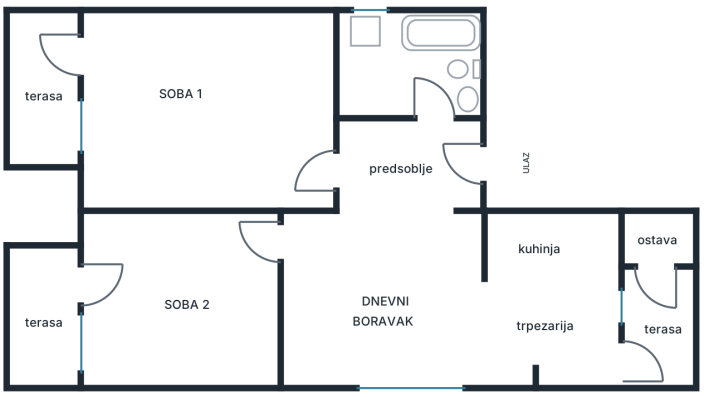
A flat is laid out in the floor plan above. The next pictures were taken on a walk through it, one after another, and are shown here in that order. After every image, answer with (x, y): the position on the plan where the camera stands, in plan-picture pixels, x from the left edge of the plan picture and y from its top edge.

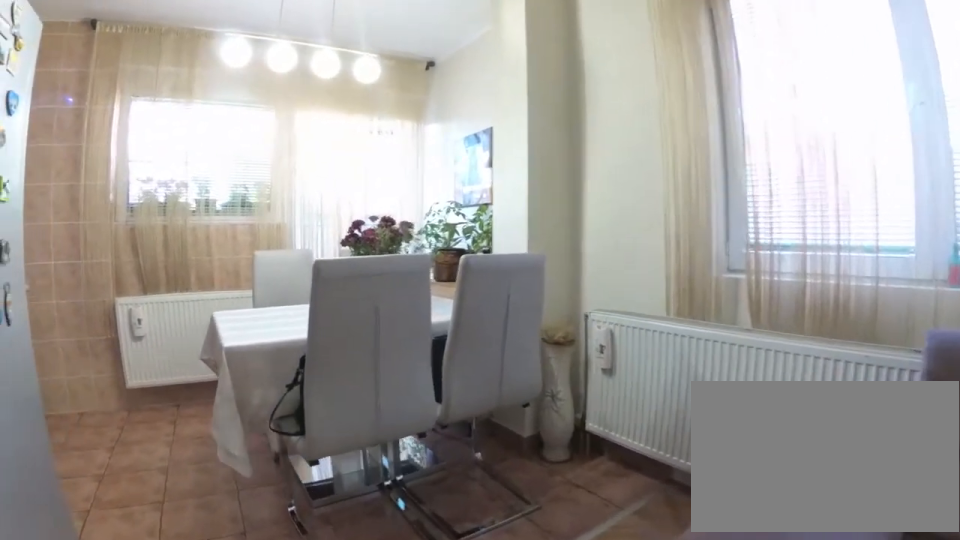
(408, 292)
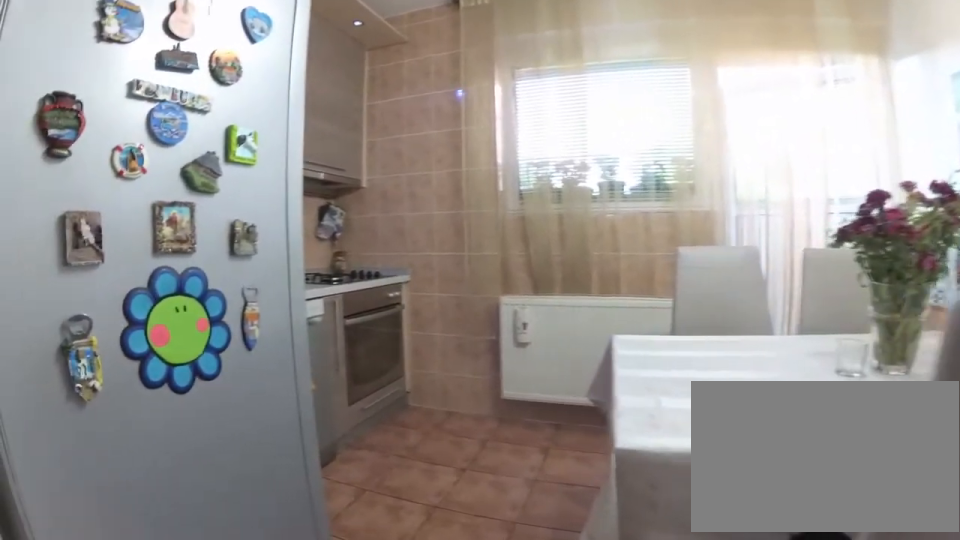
(454, 331)
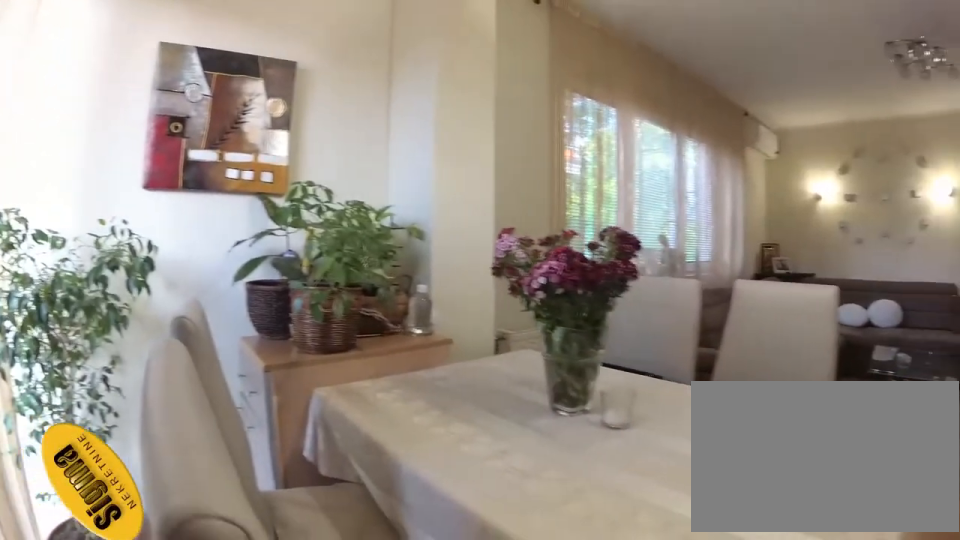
(588, 307)
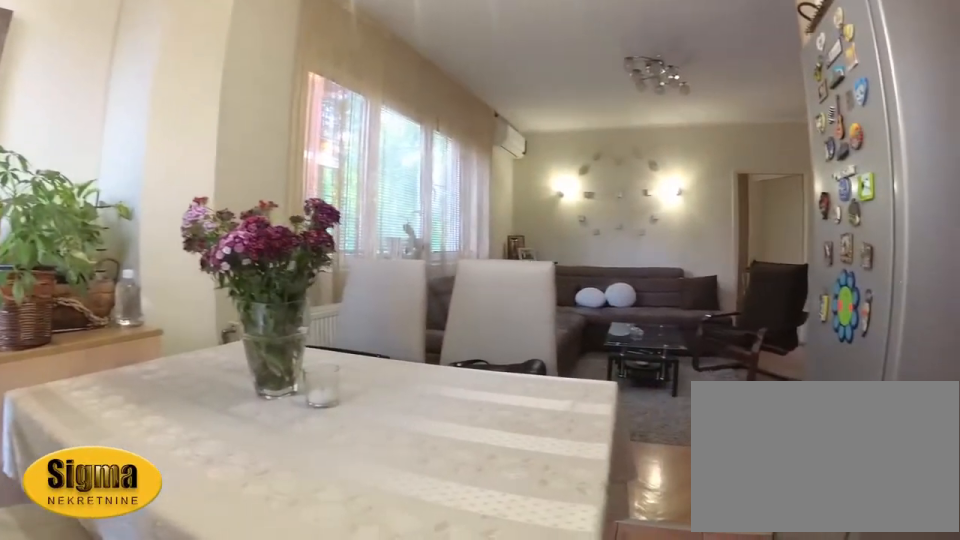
(596, 308)
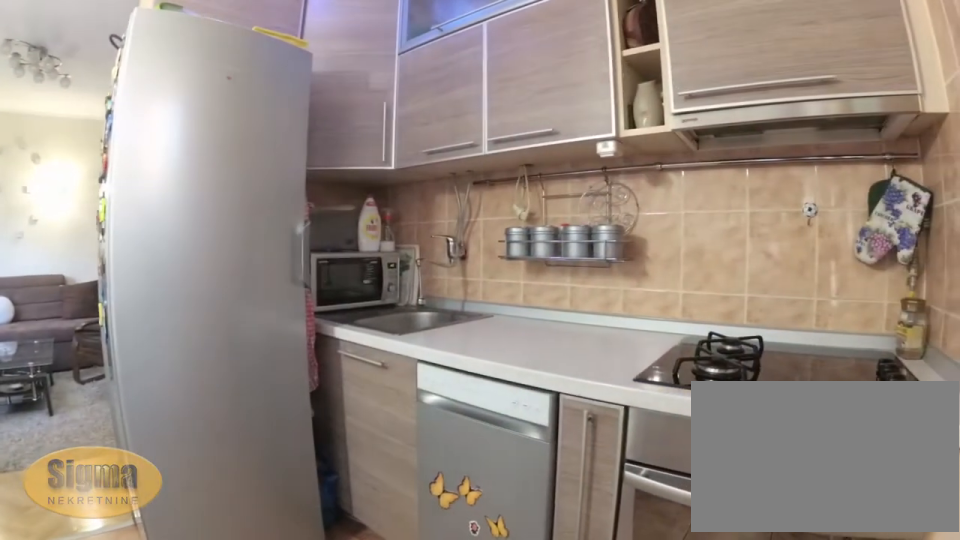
(596, 320)
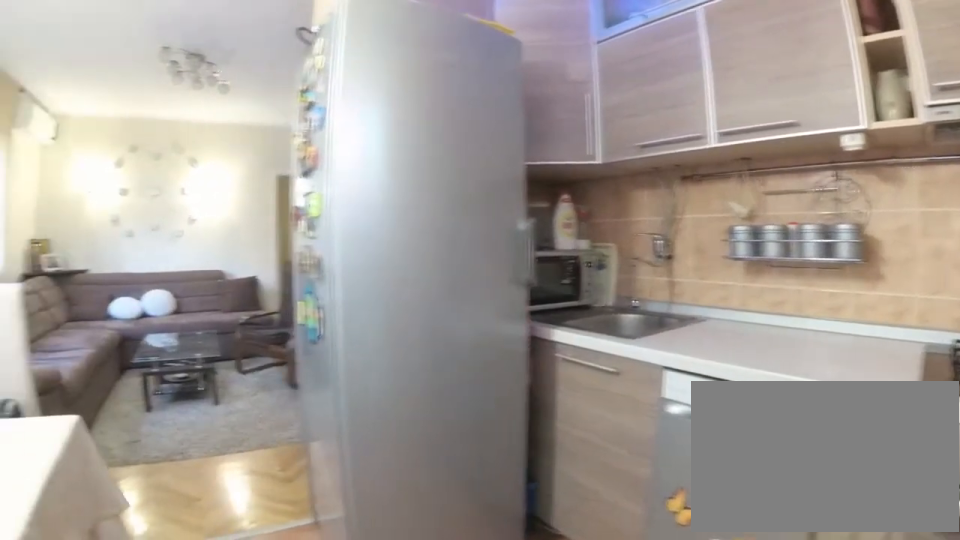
(591, 316)
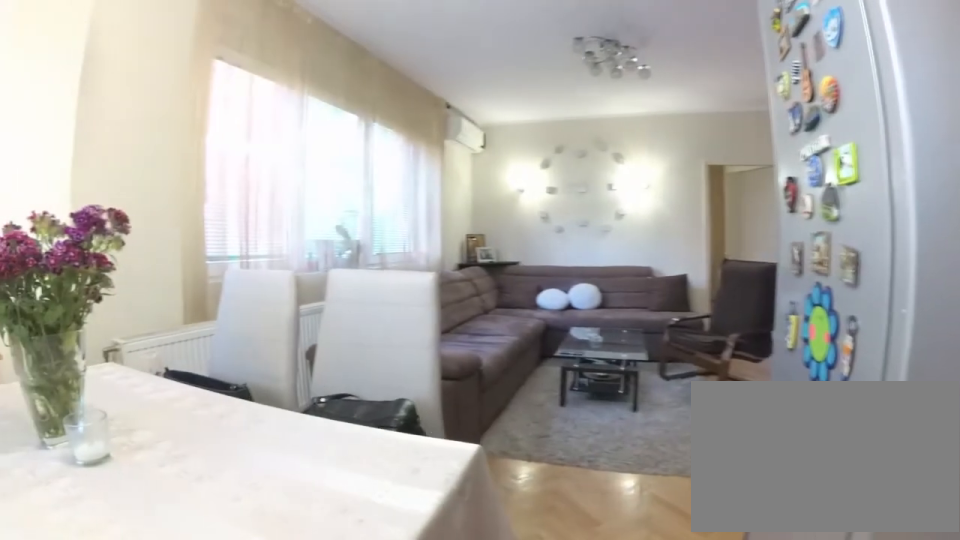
(577, 311)
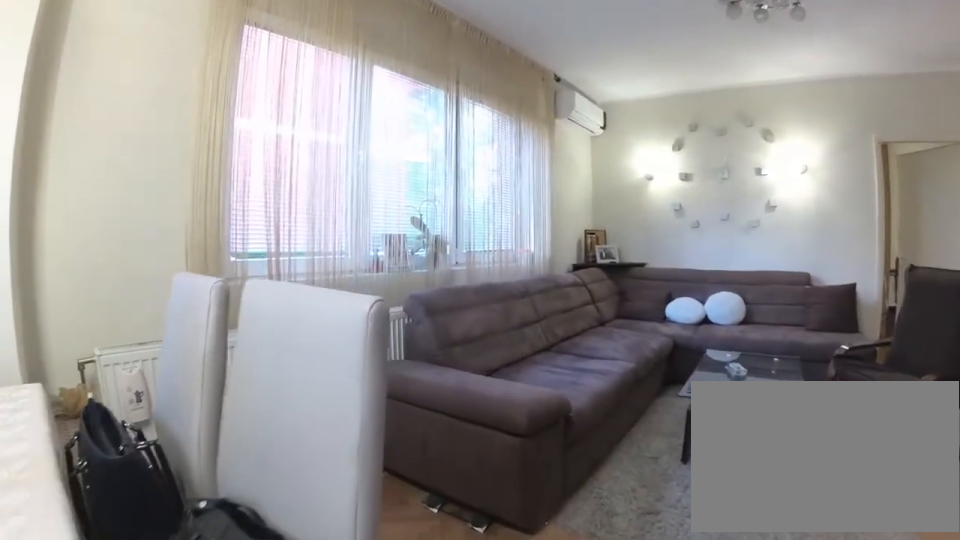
(534, 307)
